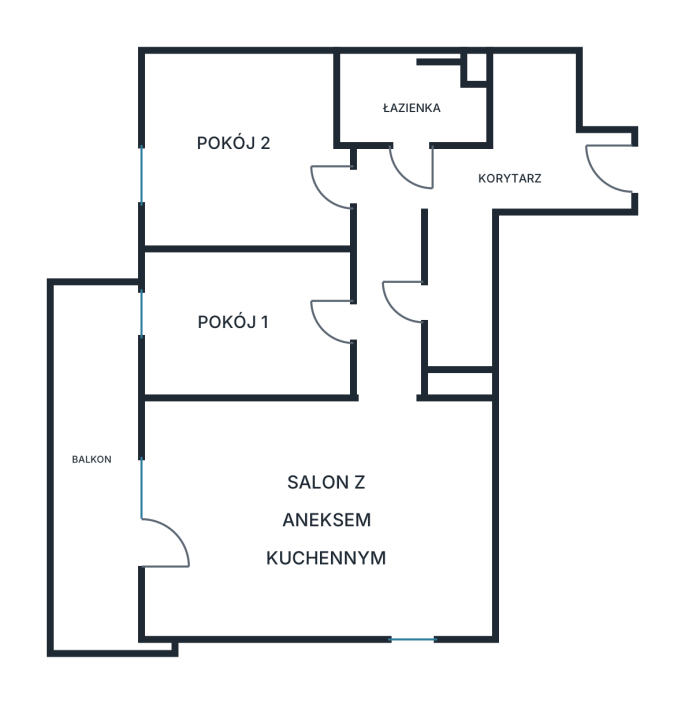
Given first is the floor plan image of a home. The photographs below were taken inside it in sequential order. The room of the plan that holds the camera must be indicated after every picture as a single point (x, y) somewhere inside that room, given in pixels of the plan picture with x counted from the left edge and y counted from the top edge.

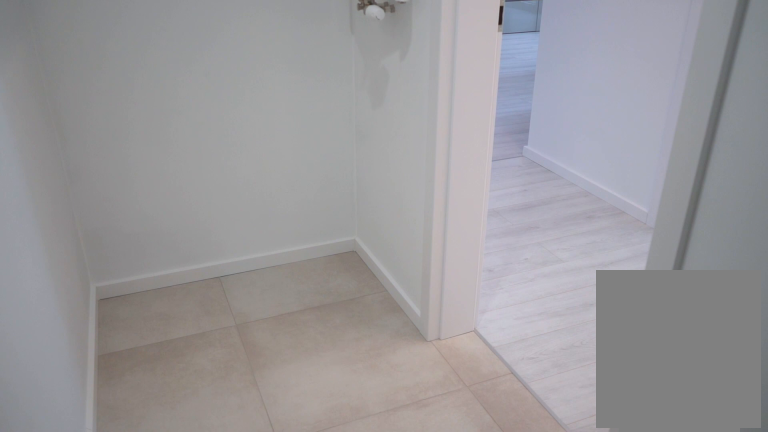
(458, 289)
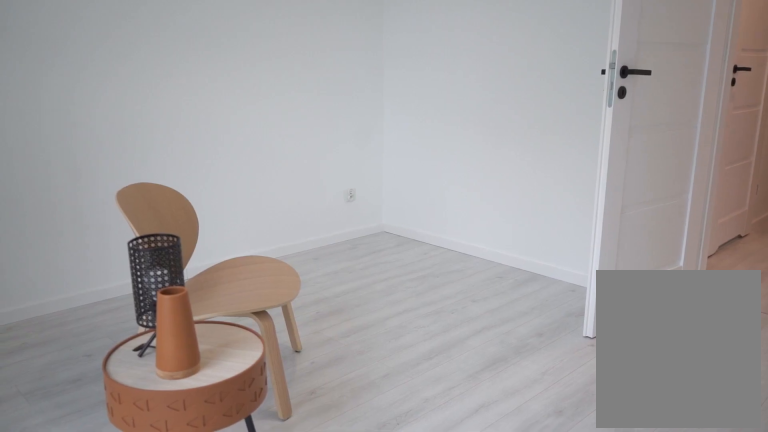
(241, 151)
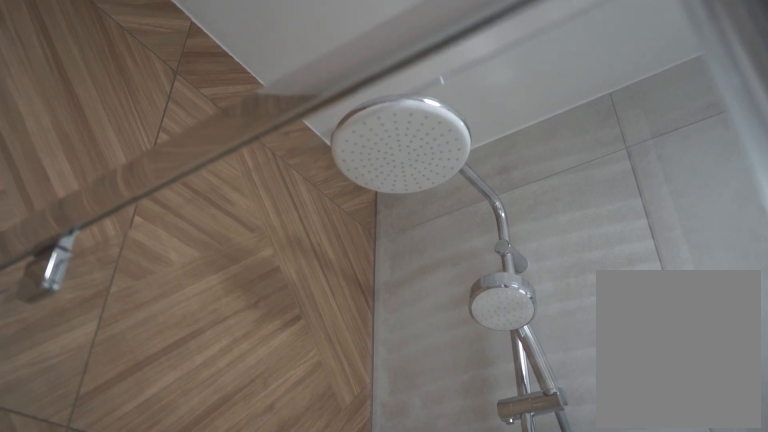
(409, 104)
